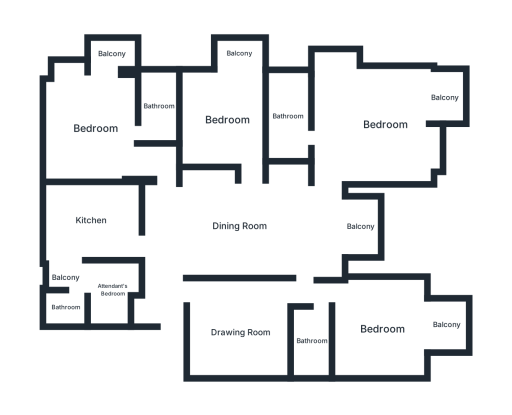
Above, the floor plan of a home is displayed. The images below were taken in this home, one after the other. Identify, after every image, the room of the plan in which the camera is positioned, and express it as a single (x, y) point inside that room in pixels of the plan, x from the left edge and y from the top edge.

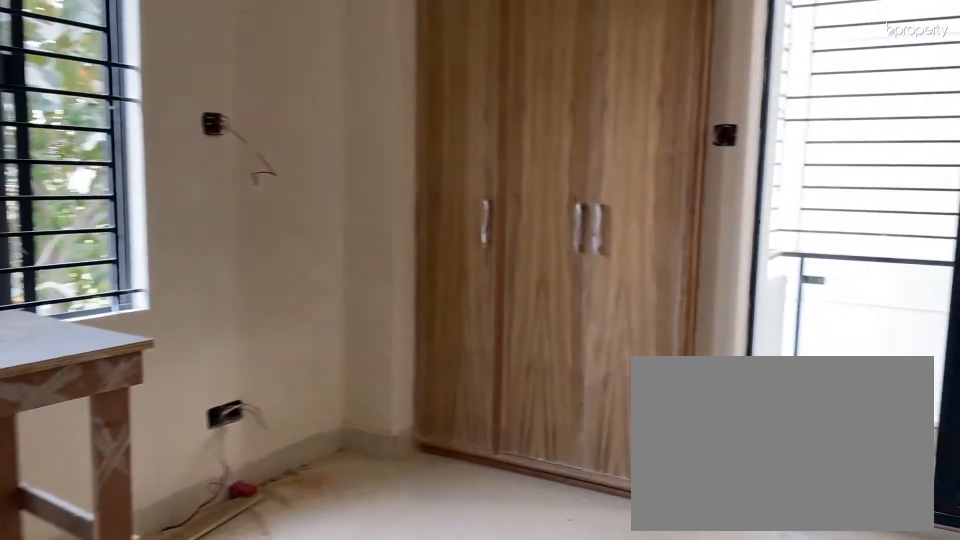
(94, 128)
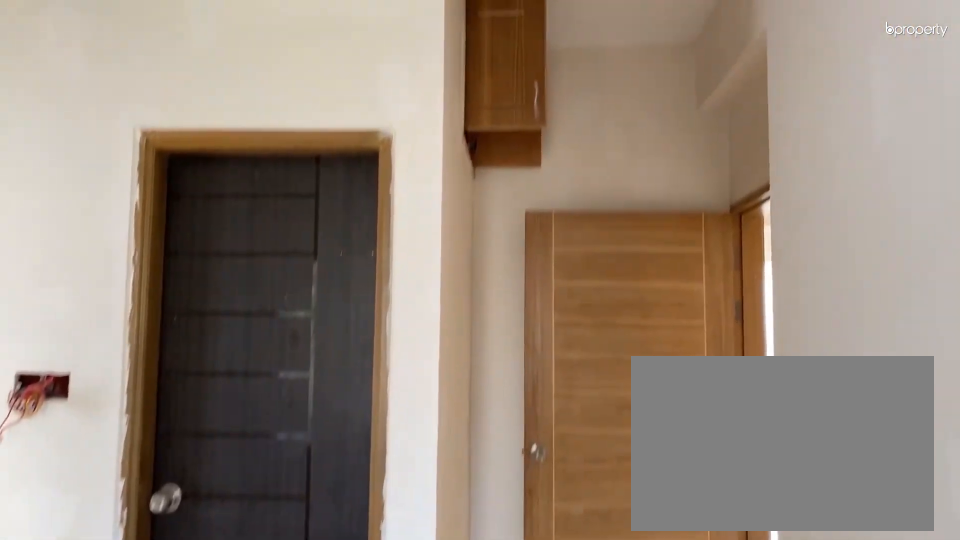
(94, 128)
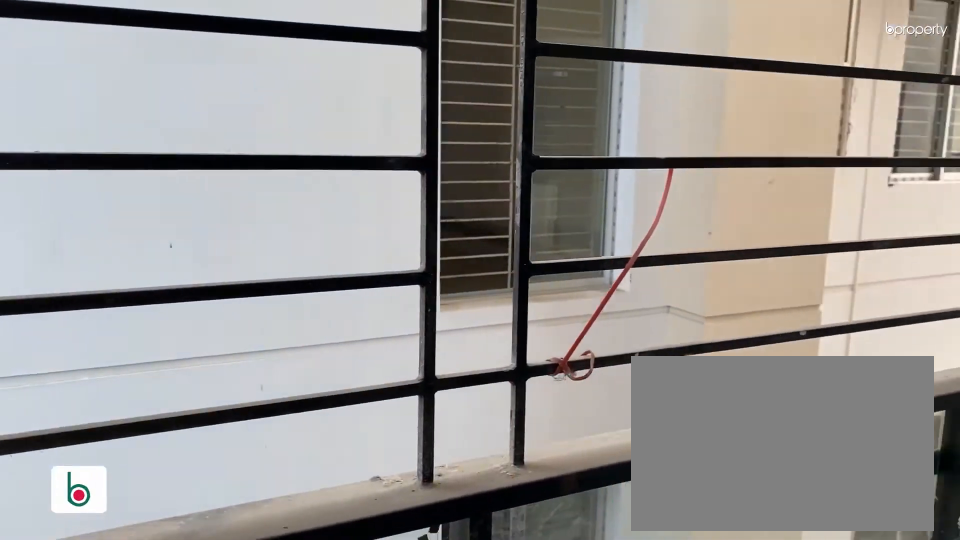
(113, 53)
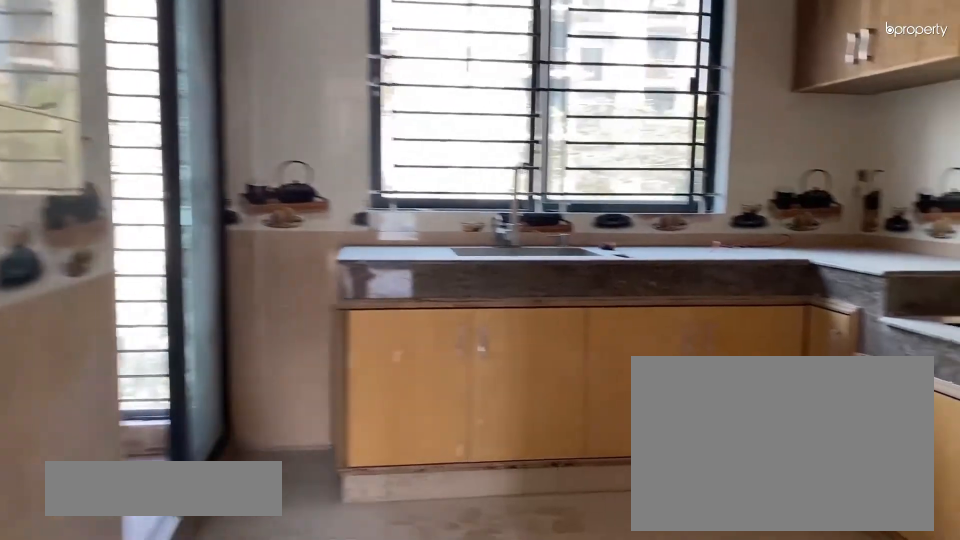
(90, 219)
